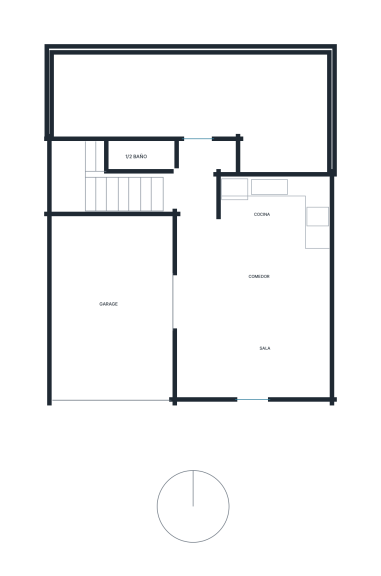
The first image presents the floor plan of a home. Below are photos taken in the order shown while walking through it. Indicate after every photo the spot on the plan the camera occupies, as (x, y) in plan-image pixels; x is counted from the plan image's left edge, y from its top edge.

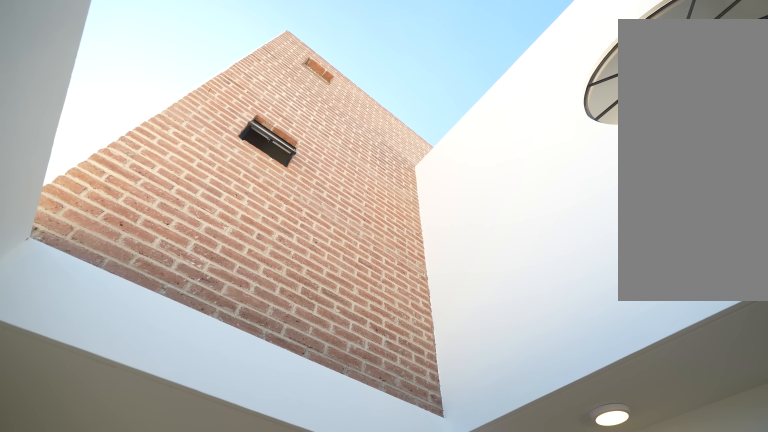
(149, 365)
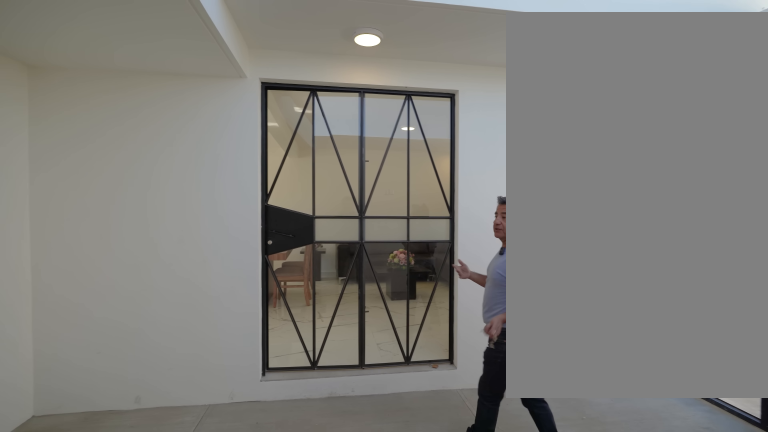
(76, 289)
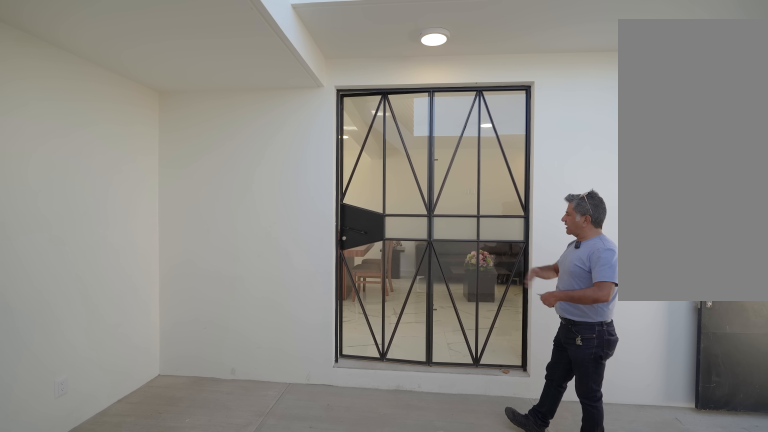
(74, 287)
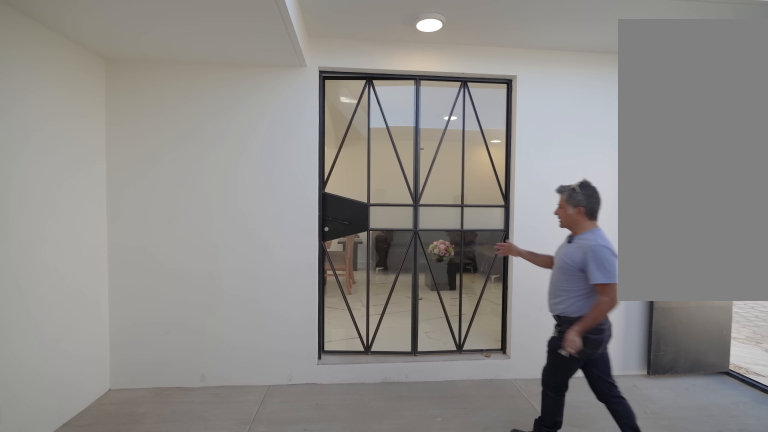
(75, 287)
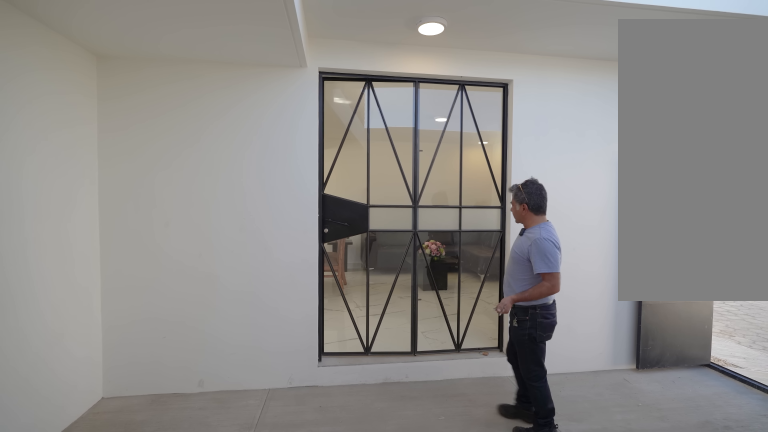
(75, 288)
